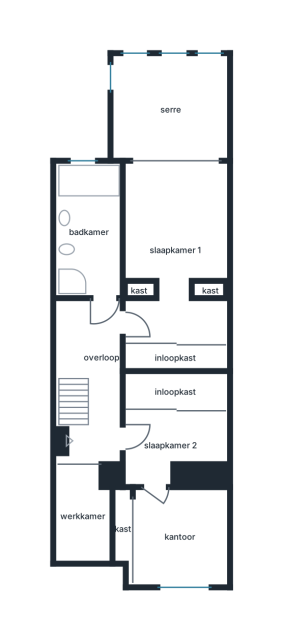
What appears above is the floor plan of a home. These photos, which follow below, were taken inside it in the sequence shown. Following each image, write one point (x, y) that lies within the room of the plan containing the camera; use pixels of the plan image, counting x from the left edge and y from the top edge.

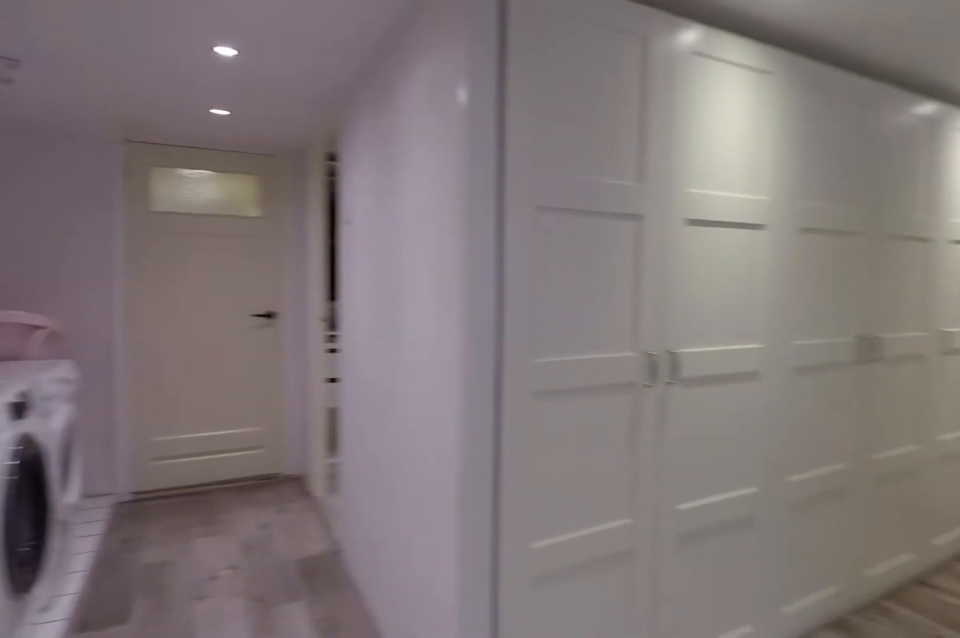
(95, 389)
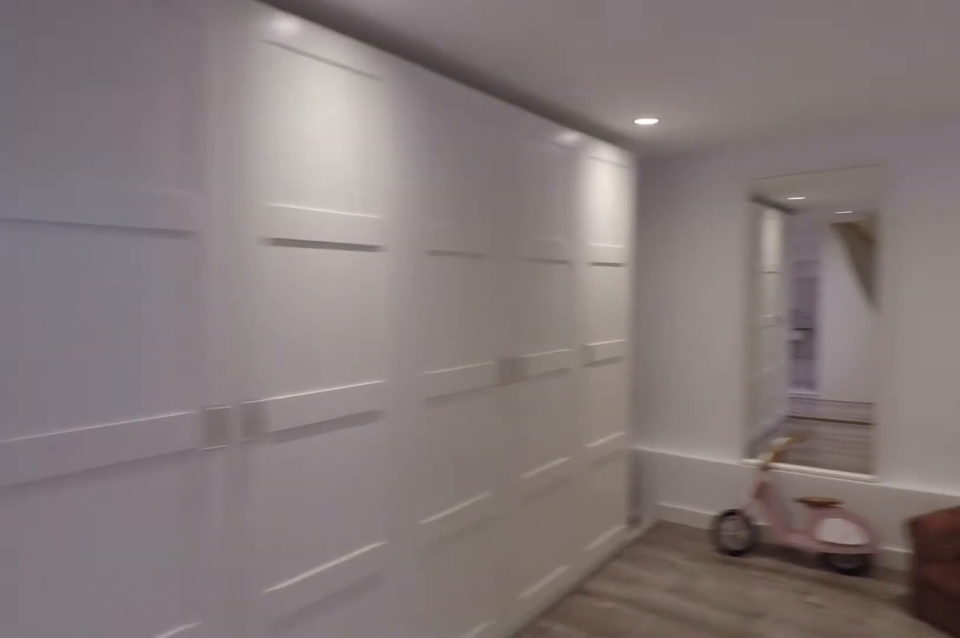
(170, 443)
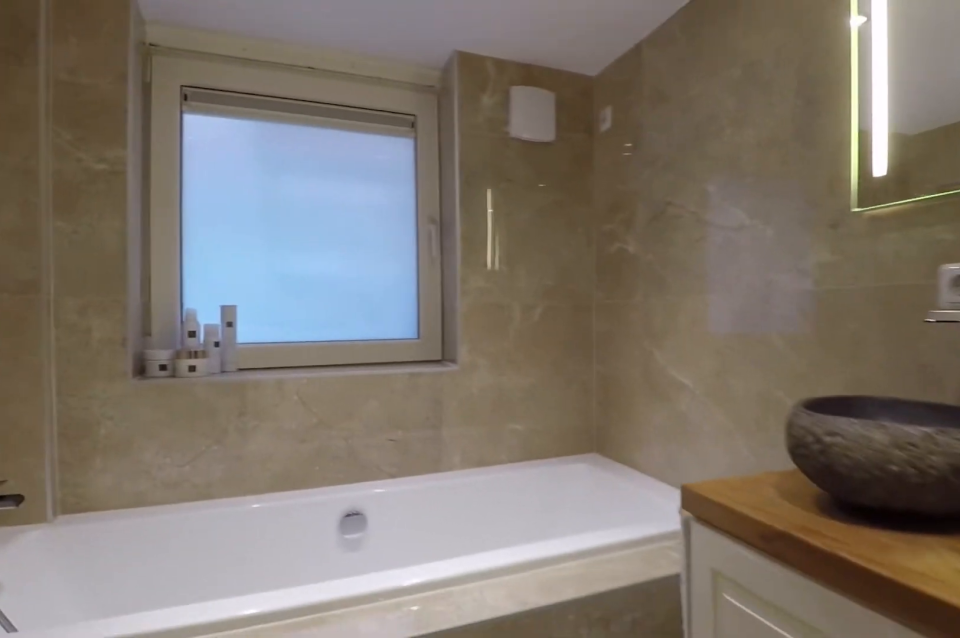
(89, 232)
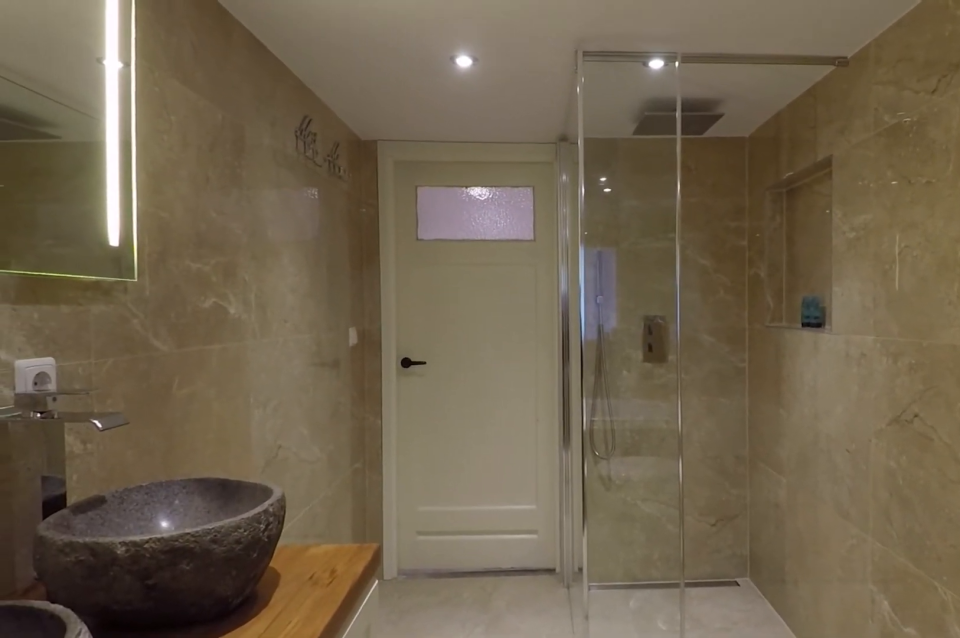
(89, 232)
